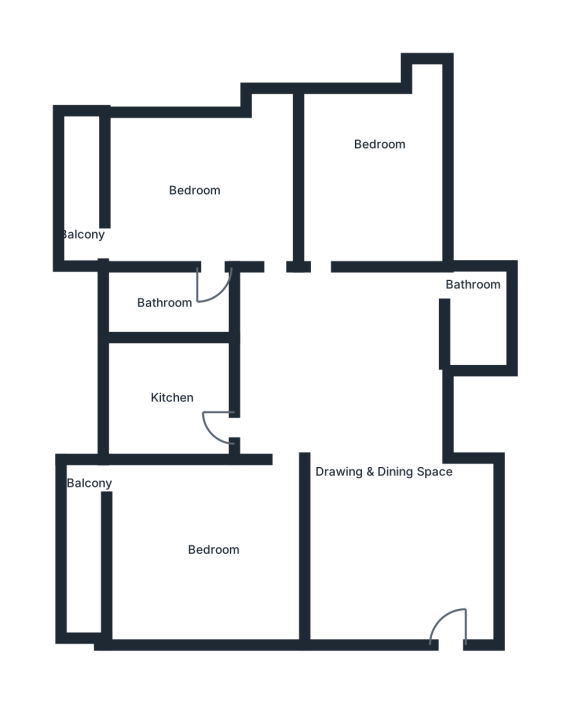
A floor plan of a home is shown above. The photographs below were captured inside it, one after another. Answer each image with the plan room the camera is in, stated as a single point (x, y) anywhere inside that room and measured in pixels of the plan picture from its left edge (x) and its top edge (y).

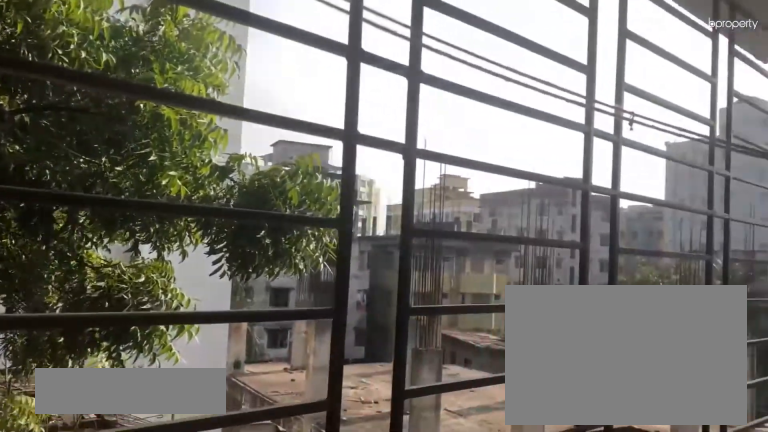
(79, 210)
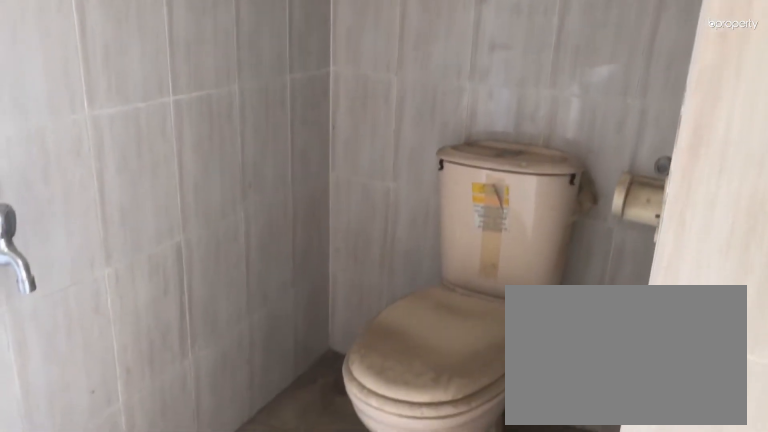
(166, 299)
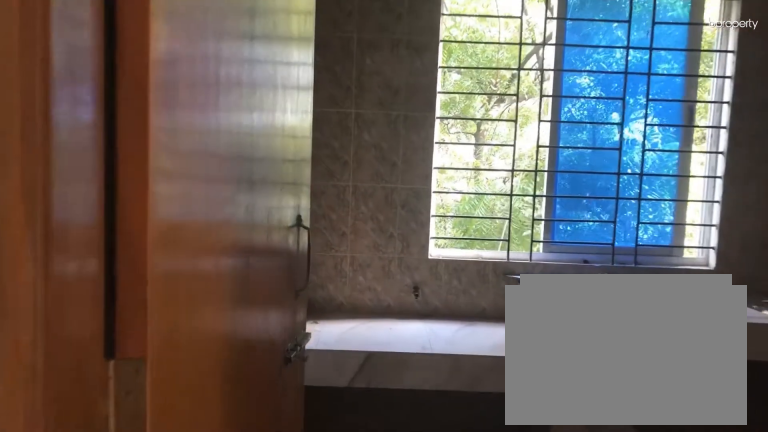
(183, 401)
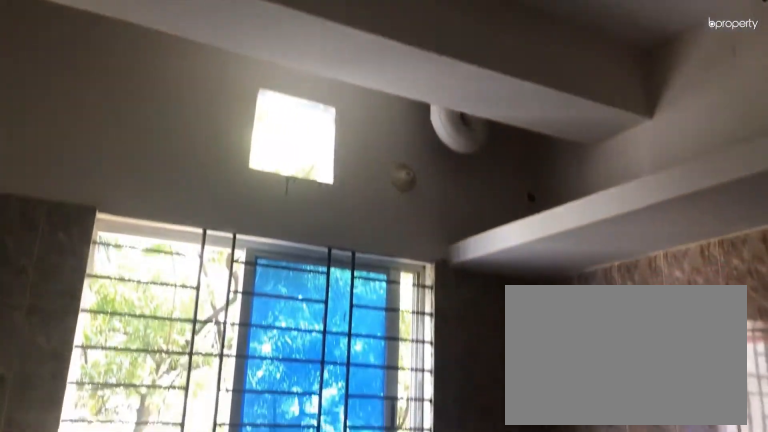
(183, 401)
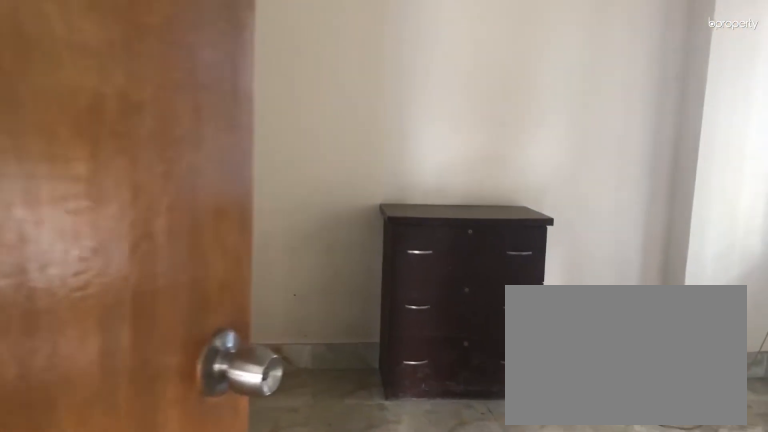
(200, 541)
